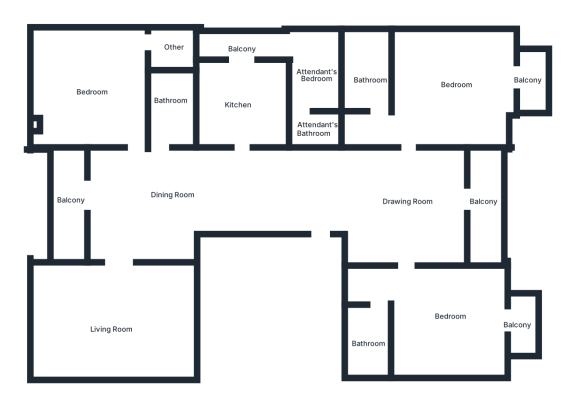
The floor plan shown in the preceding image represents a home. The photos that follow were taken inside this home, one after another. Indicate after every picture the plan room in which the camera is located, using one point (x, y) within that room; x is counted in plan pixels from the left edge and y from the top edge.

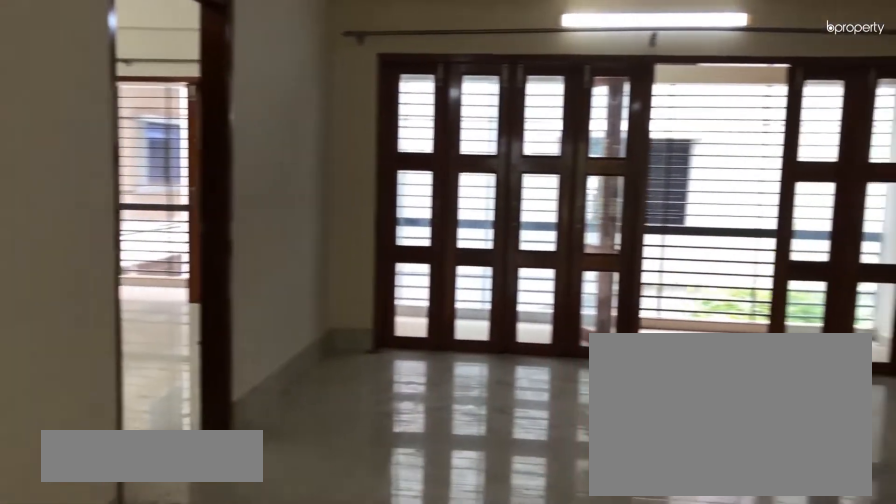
(392, 196)
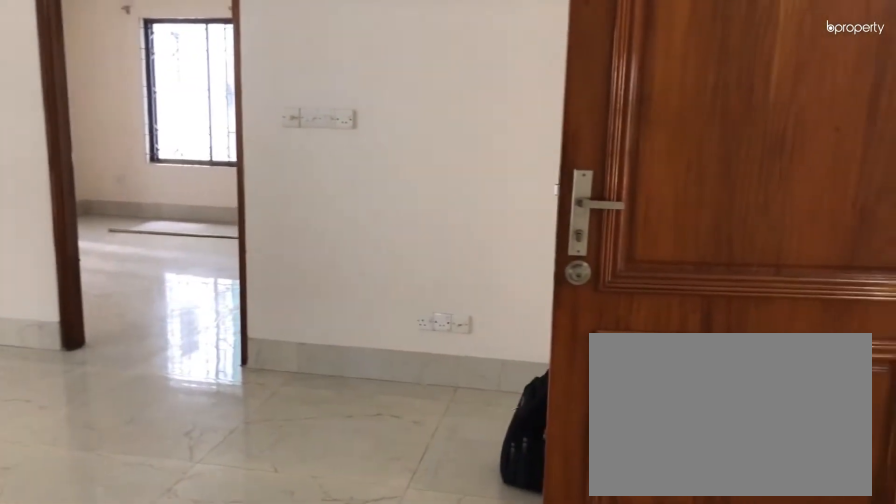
(392, 196)
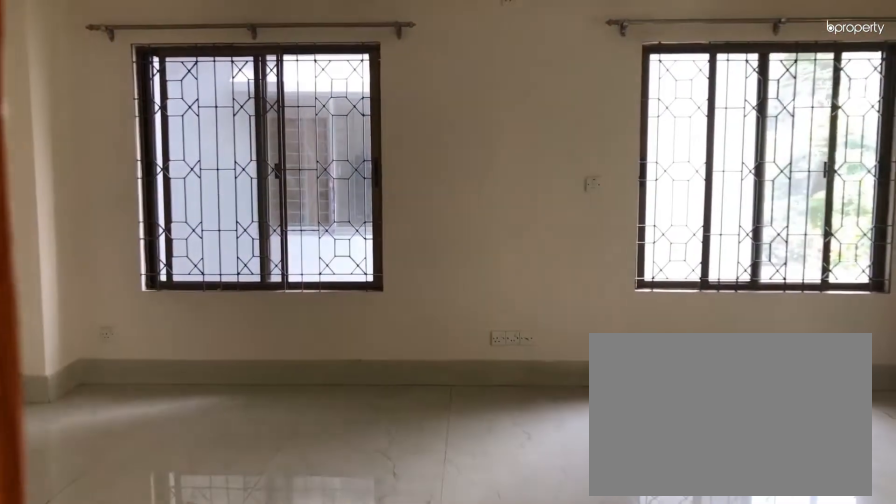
(116, 315)
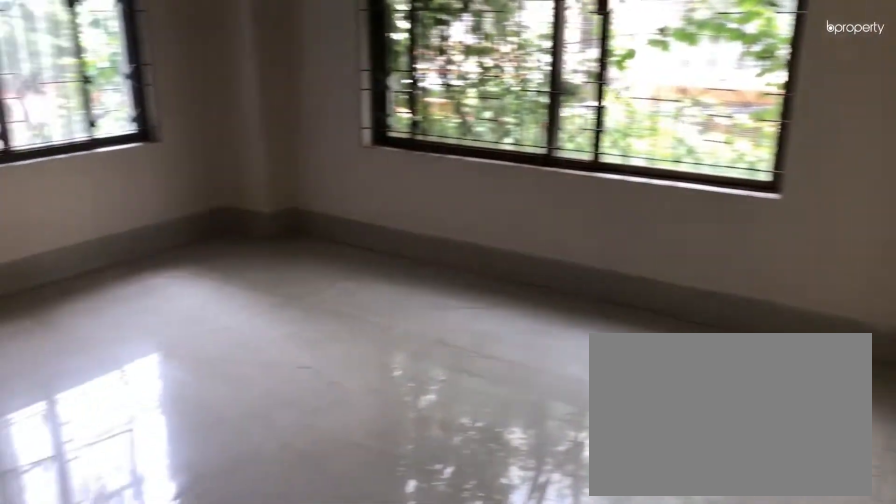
(116, 315)
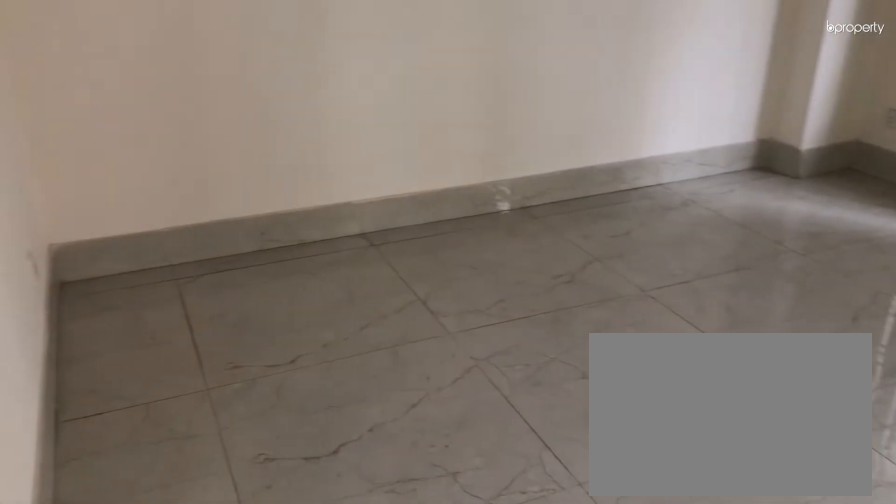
(116, 315)
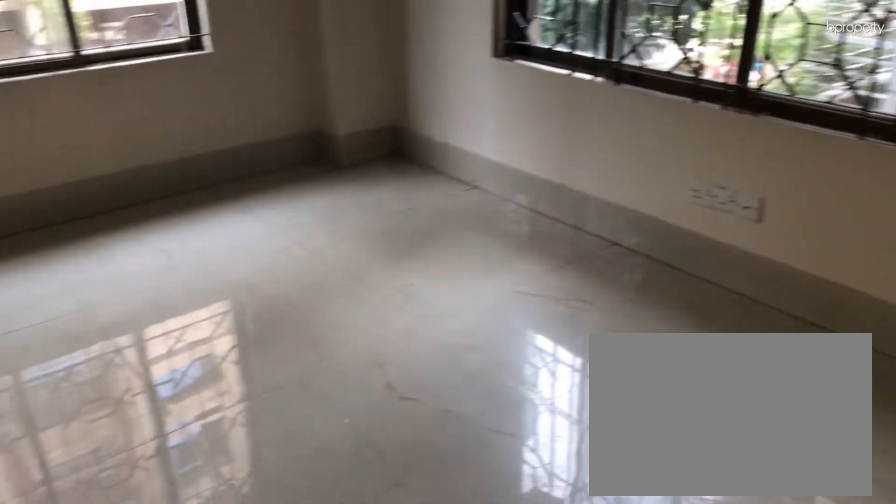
(94, 89)
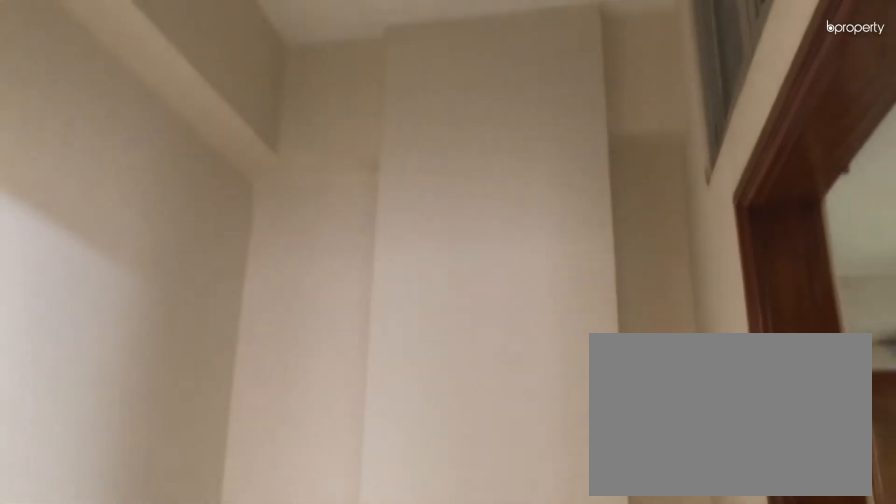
(459, 83)
